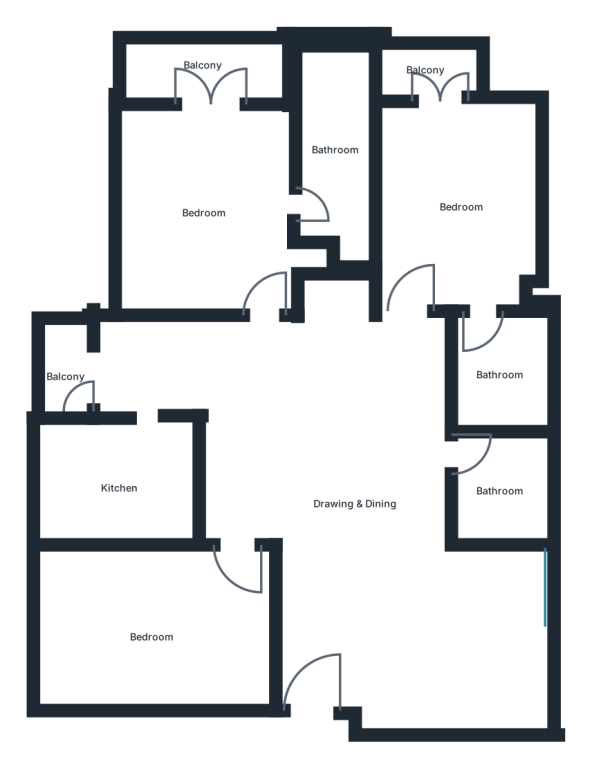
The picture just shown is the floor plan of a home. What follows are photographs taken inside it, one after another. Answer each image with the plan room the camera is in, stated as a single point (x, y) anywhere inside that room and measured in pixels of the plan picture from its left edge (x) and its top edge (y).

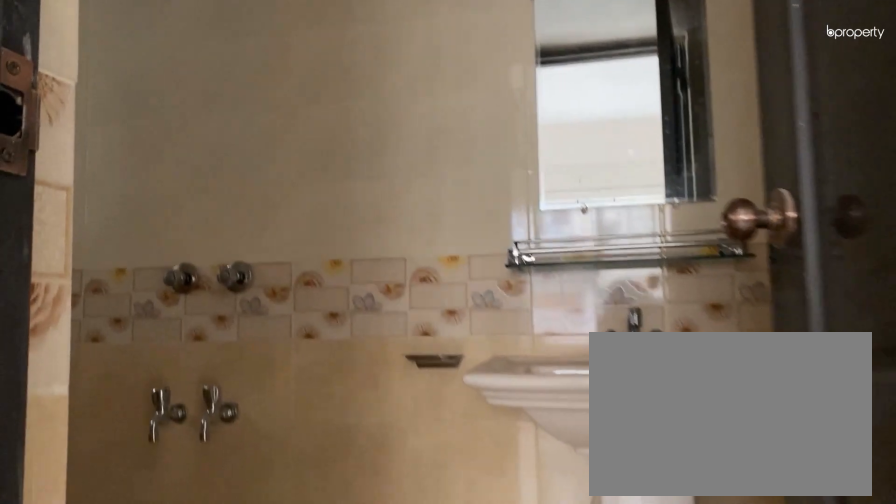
(335, 151)
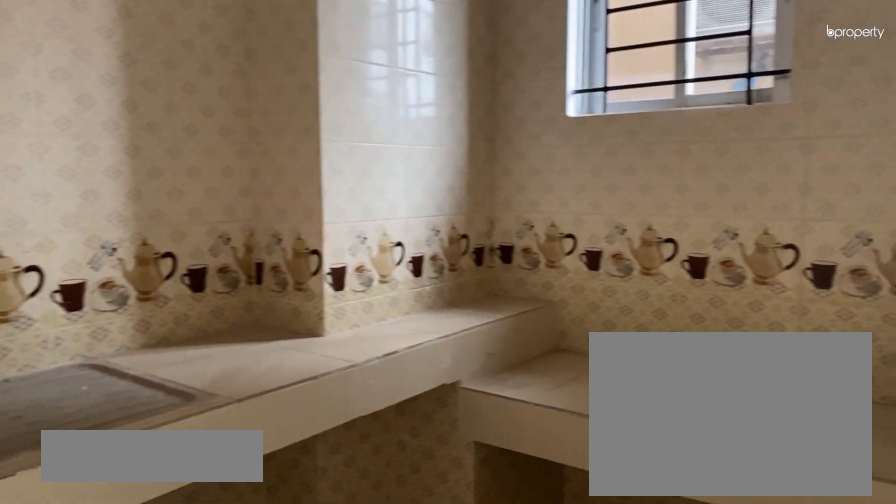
(116, 490)
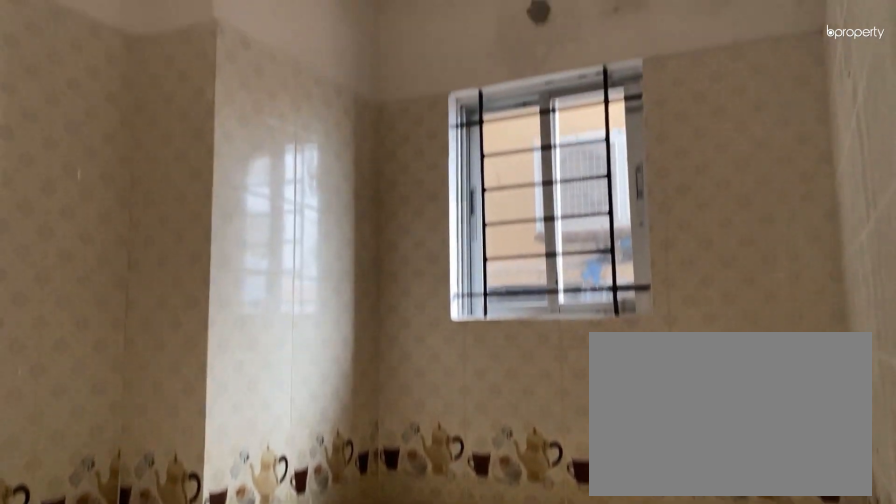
(116, 490)
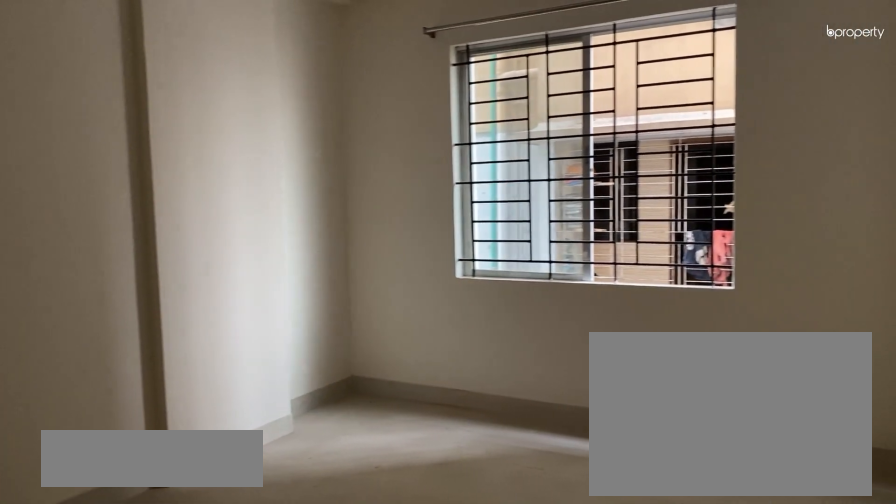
(152, 639)
